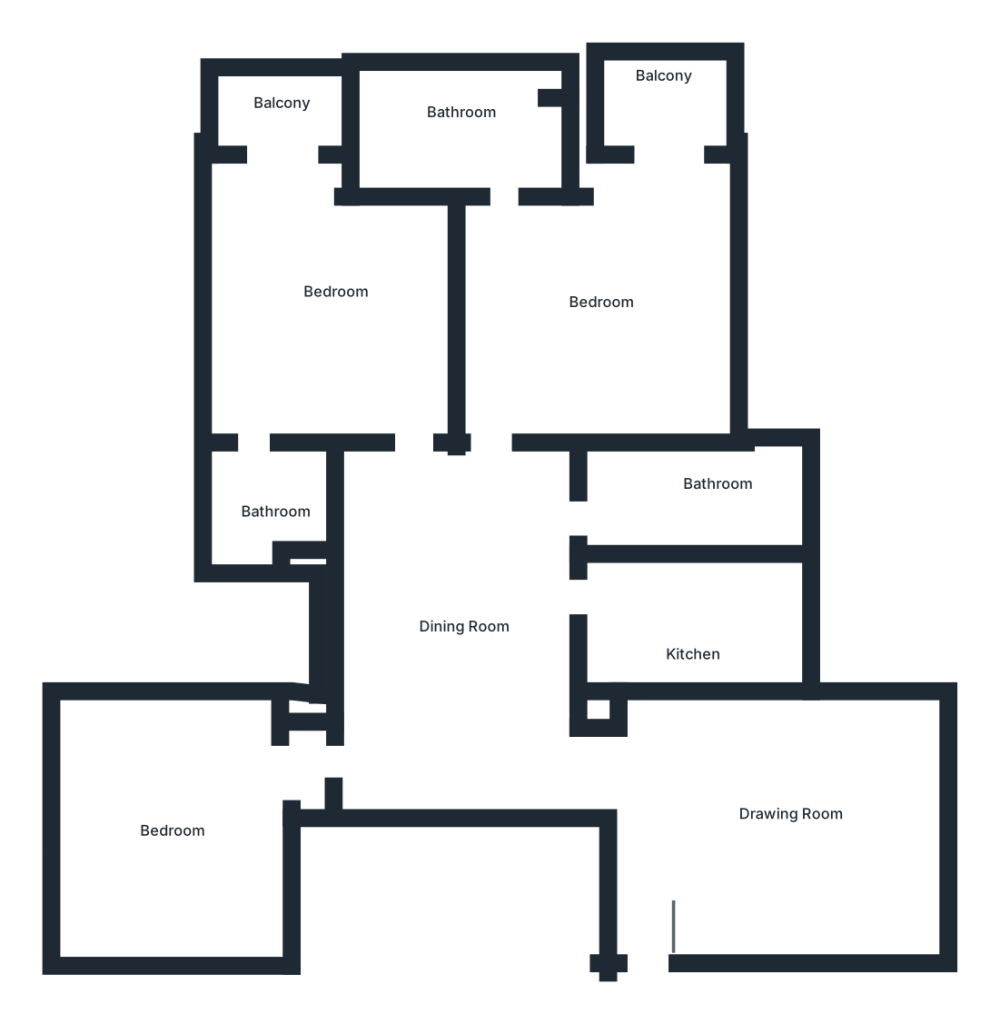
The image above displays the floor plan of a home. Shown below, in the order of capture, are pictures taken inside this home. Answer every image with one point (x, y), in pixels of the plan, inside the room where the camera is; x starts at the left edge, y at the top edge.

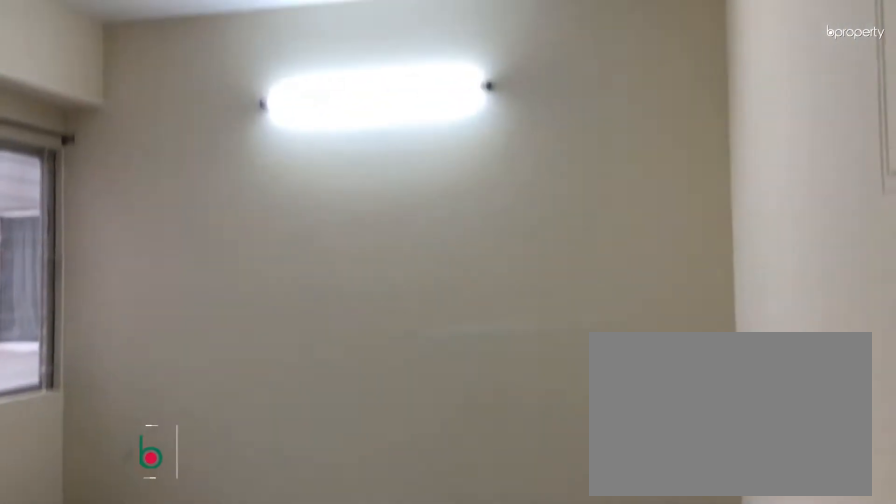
(787, 814)
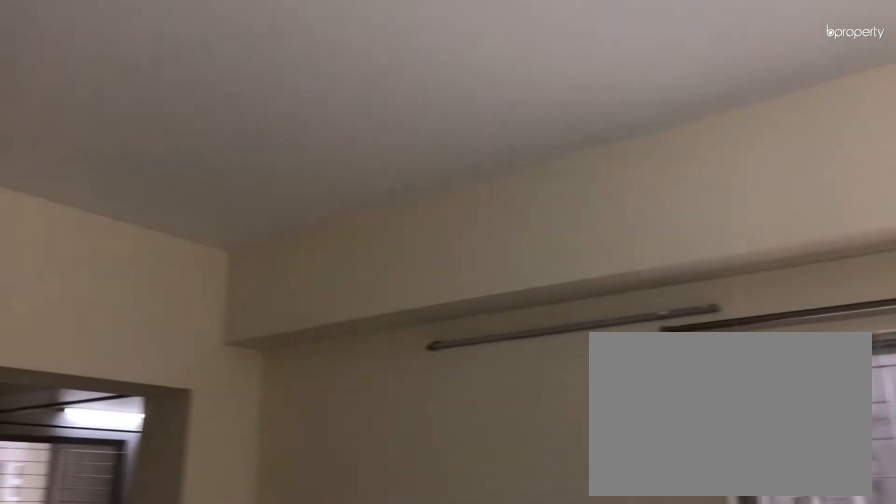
(787, 814)
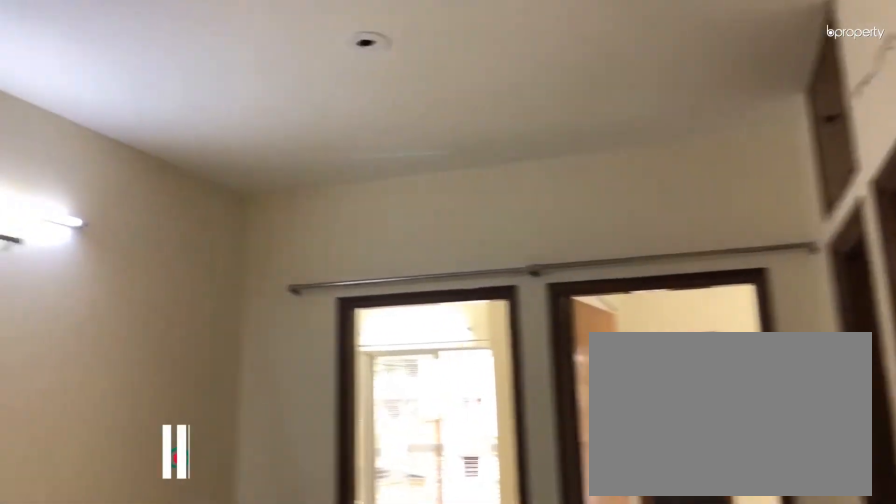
(458, 591)
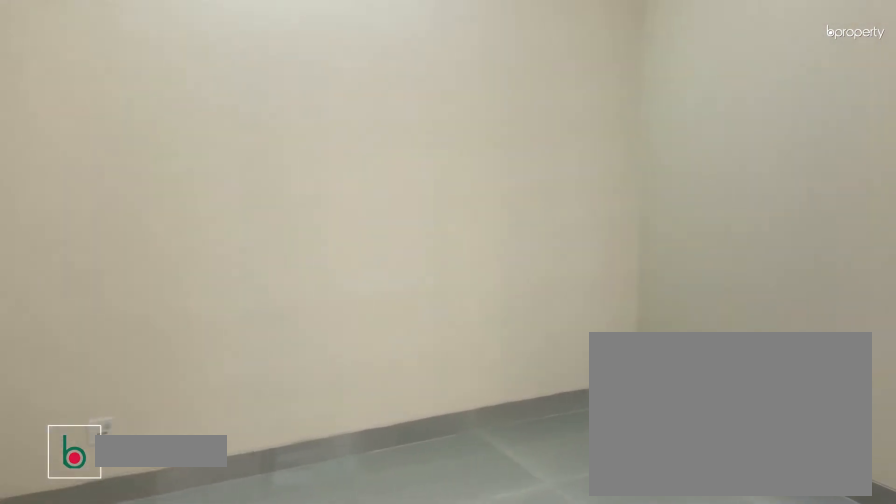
(170, 834)
